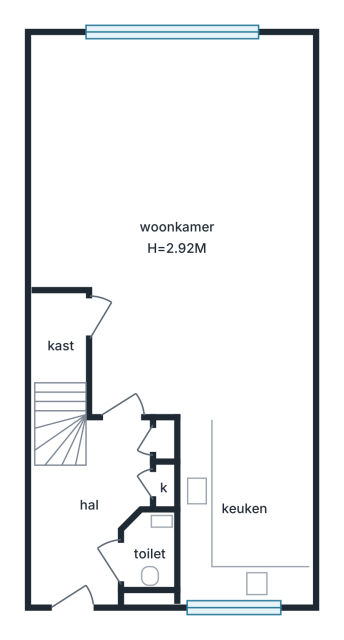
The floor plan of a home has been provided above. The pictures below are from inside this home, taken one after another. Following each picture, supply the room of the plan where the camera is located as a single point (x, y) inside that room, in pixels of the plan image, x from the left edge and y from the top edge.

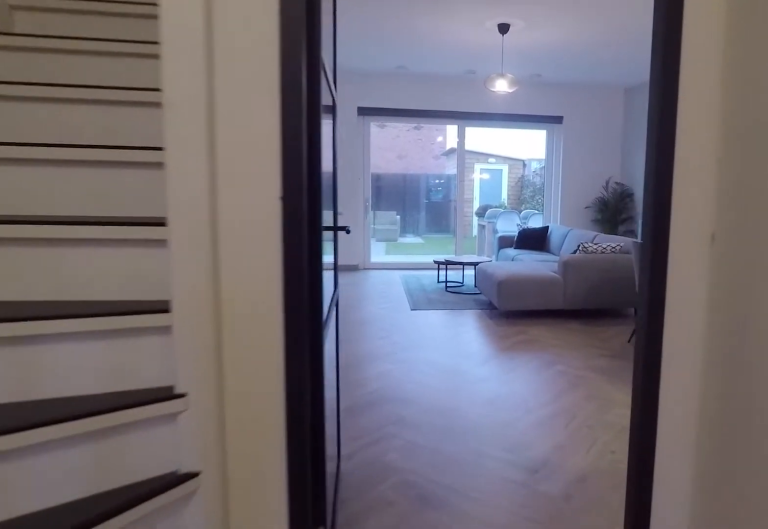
(89, 513)
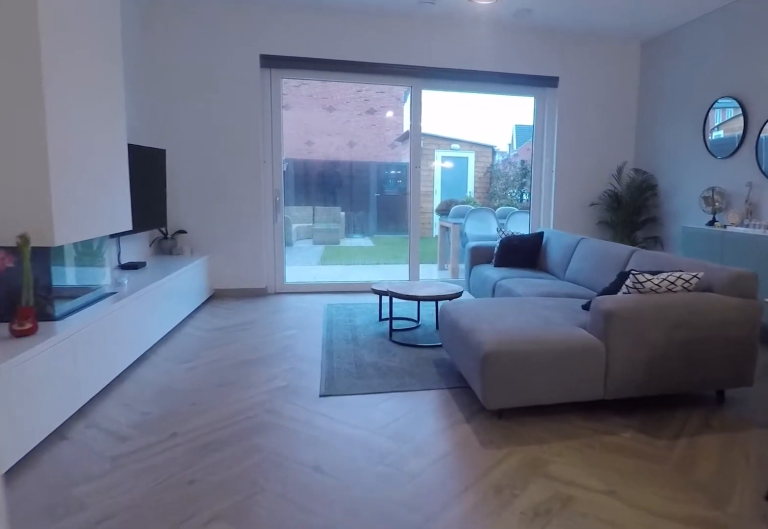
(185, 269)
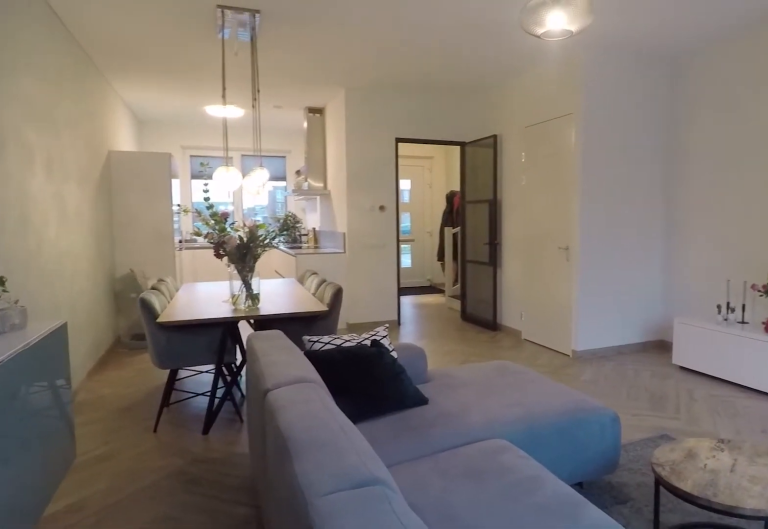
(185, 269)
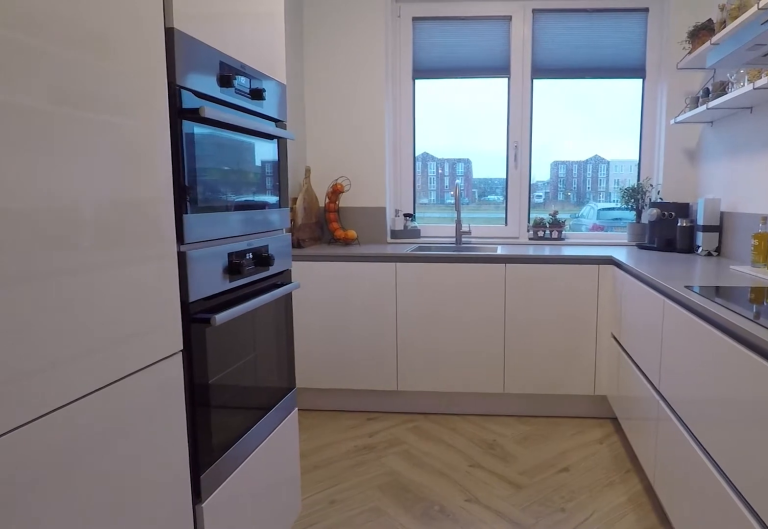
(245, 506)
